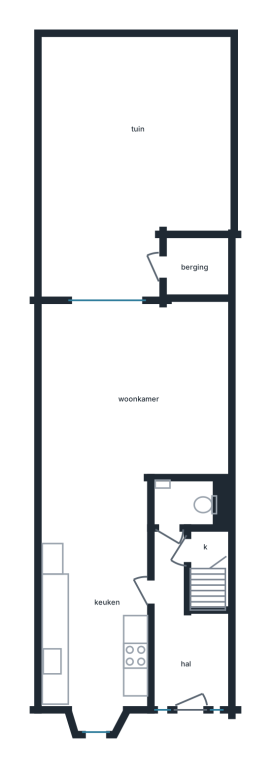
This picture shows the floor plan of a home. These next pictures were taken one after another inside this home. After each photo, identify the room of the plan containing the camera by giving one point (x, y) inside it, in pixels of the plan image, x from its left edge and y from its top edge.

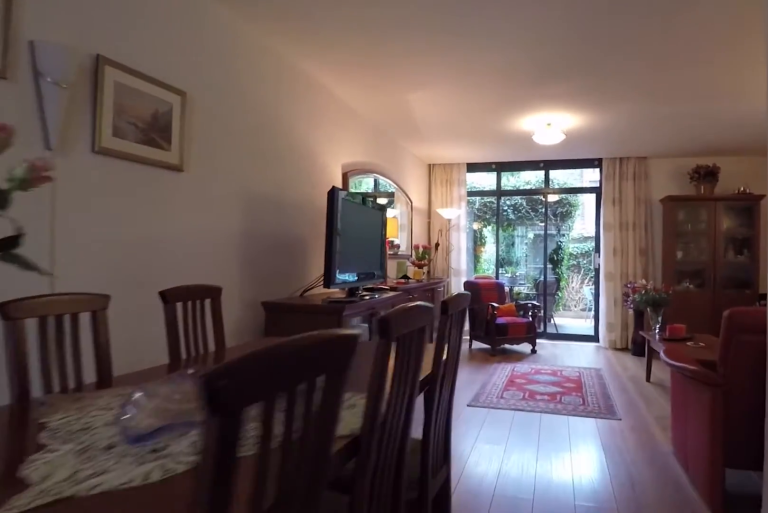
(101, 698)
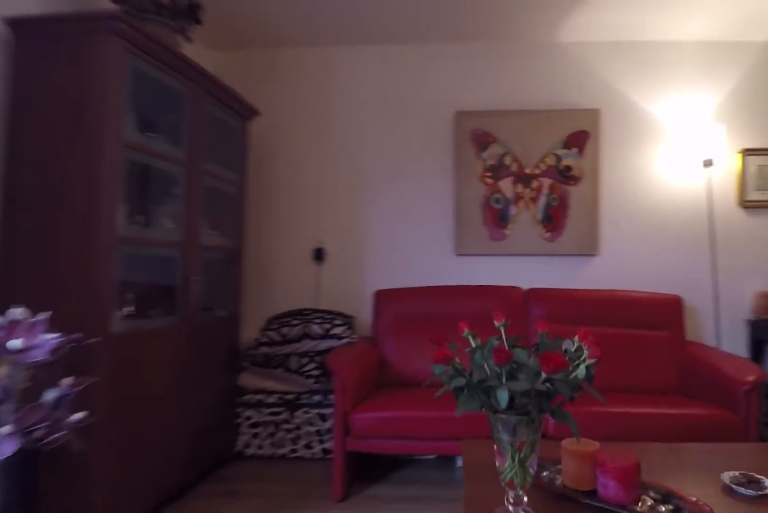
(187, 390)
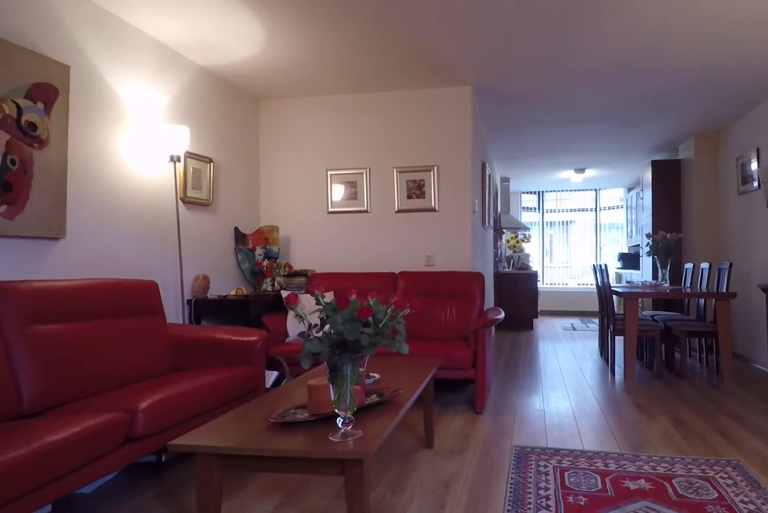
(187, 390)
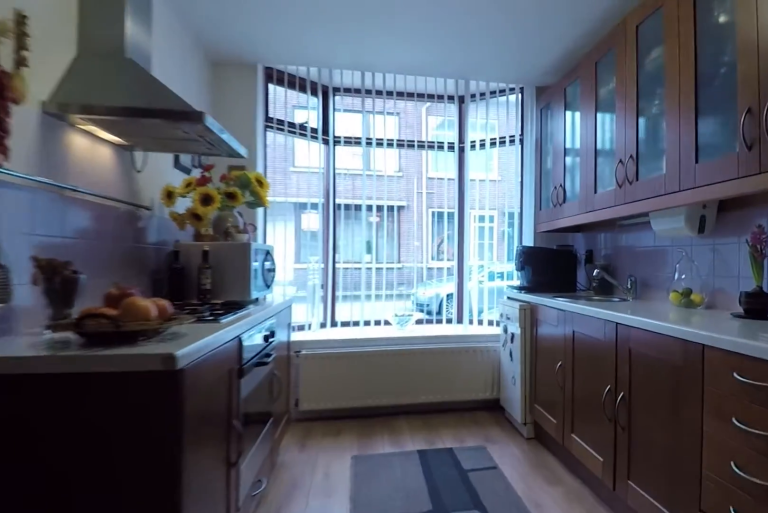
(101, 698)
